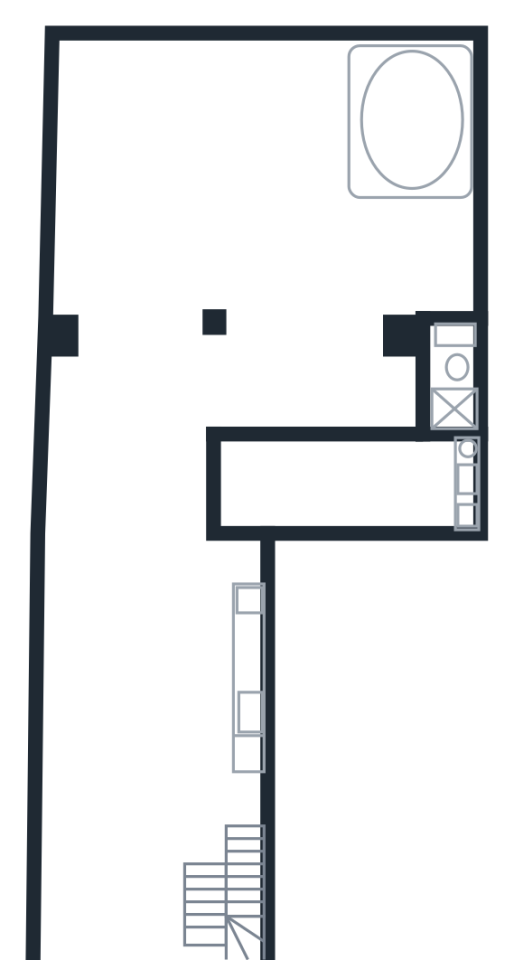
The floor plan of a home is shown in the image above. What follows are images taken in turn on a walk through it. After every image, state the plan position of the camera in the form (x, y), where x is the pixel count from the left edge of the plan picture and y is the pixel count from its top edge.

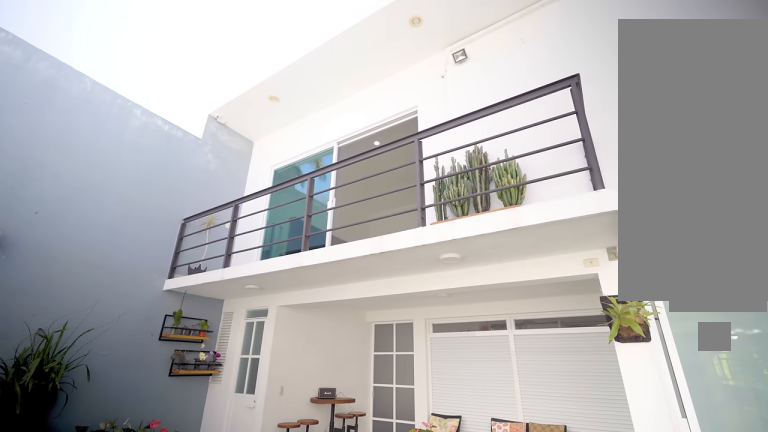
(224, 176)
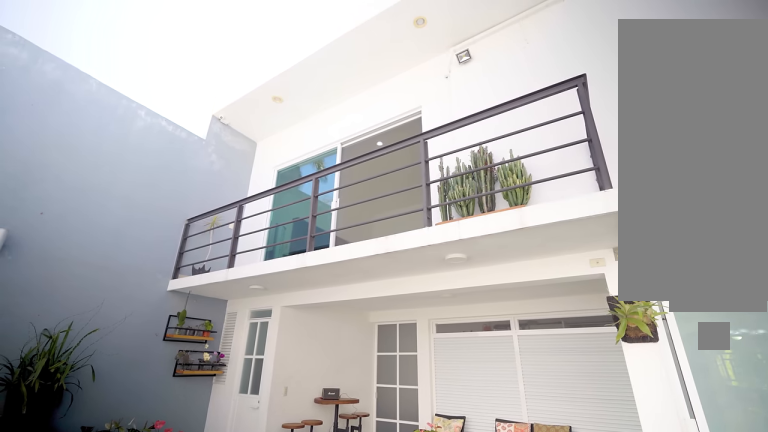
(224, 176)
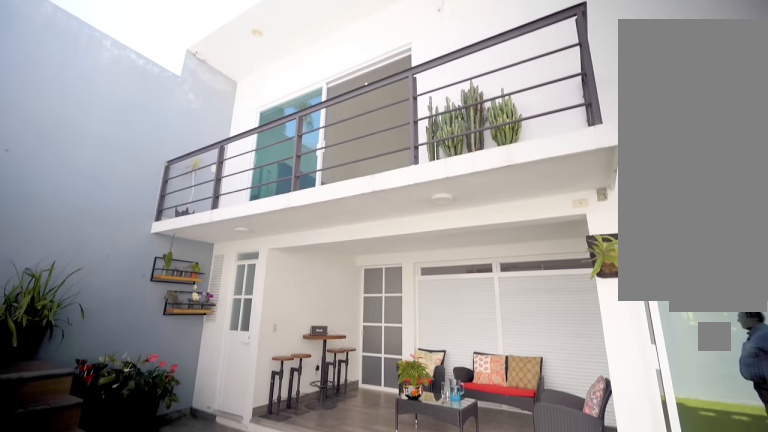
(184, 142)
